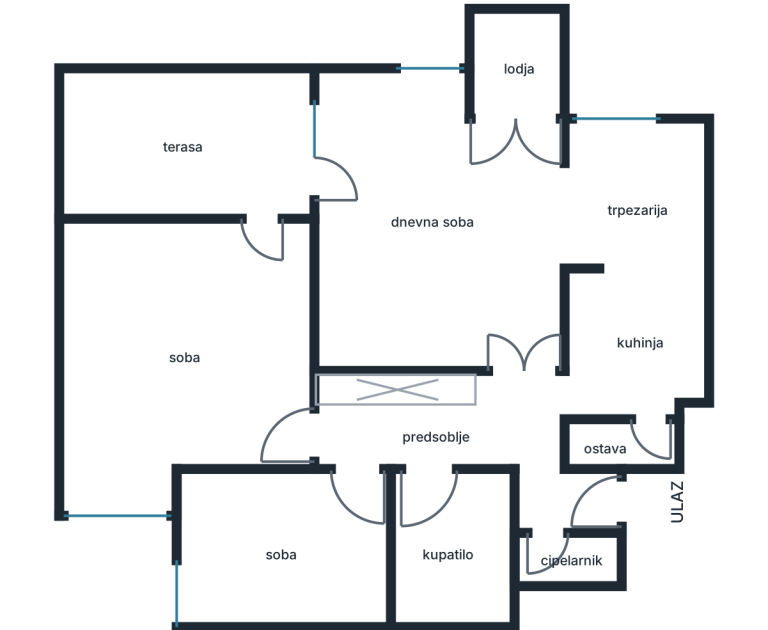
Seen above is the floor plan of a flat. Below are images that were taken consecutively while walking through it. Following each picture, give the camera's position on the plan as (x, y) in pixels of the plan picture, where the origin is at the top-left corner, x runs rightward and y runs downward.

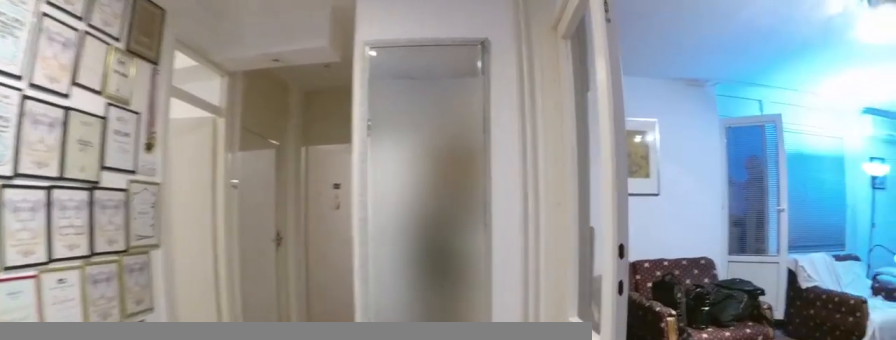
(562, 401)
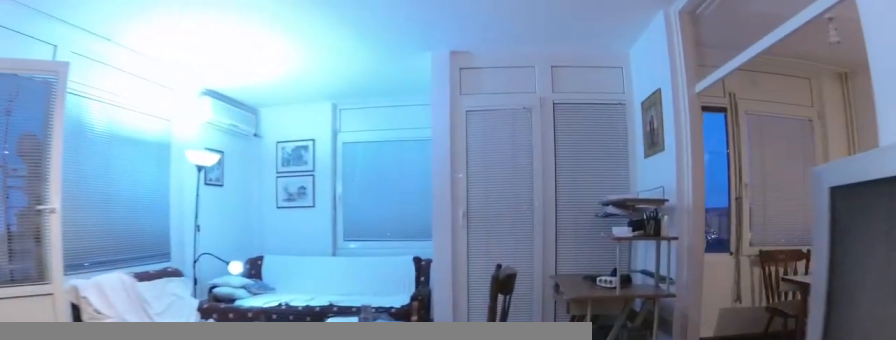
(521, 335)
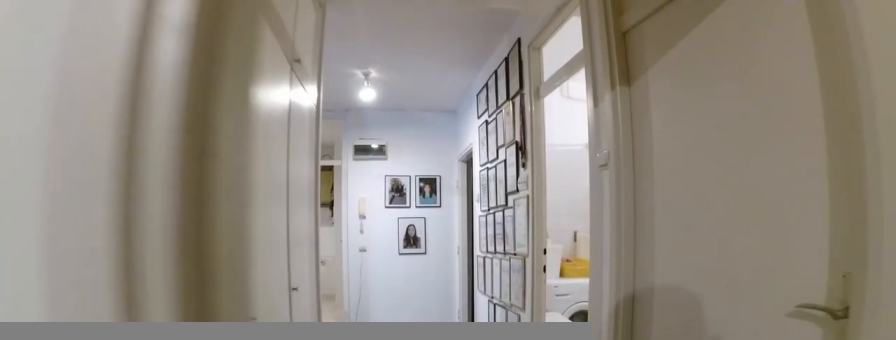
(297, 418)
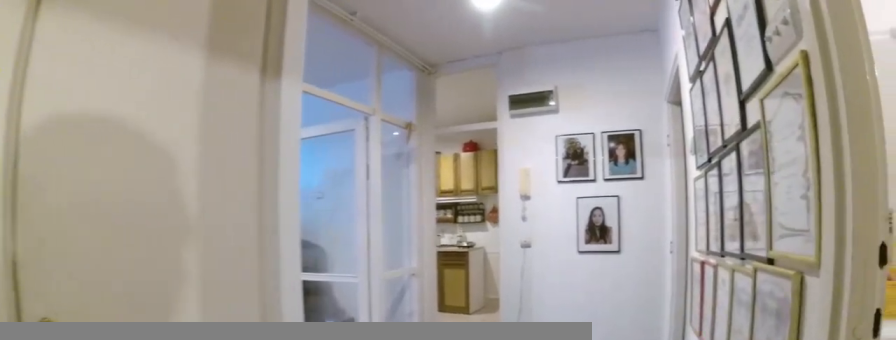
(370, 439)
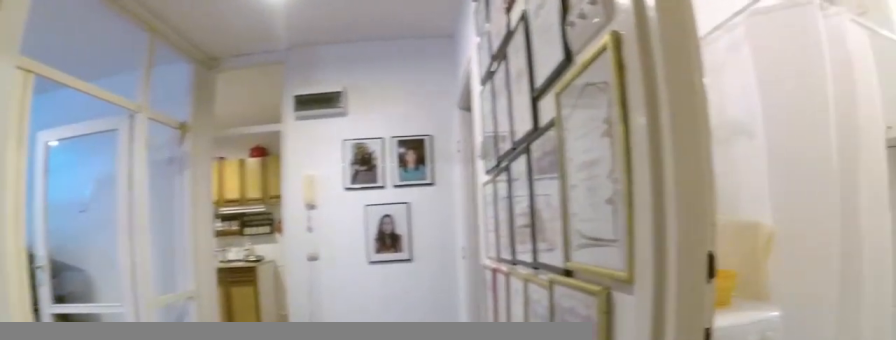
(387, 436)
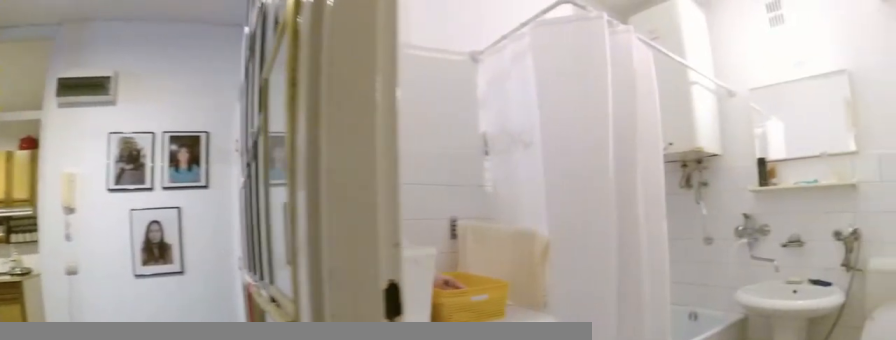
(396, 436)
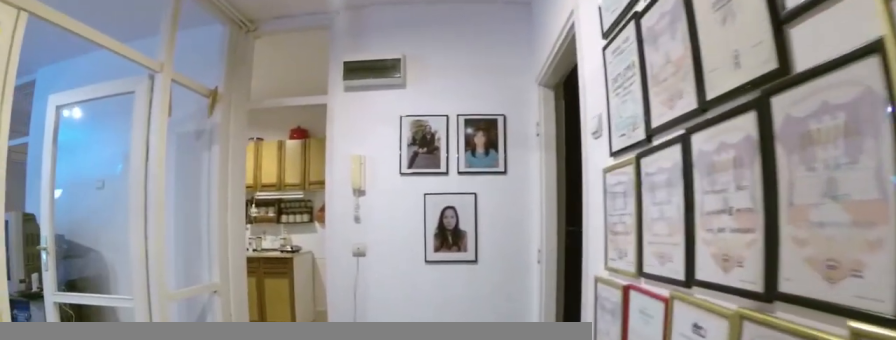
(381, 441)
